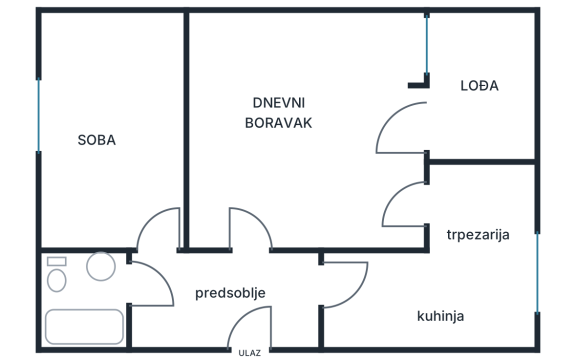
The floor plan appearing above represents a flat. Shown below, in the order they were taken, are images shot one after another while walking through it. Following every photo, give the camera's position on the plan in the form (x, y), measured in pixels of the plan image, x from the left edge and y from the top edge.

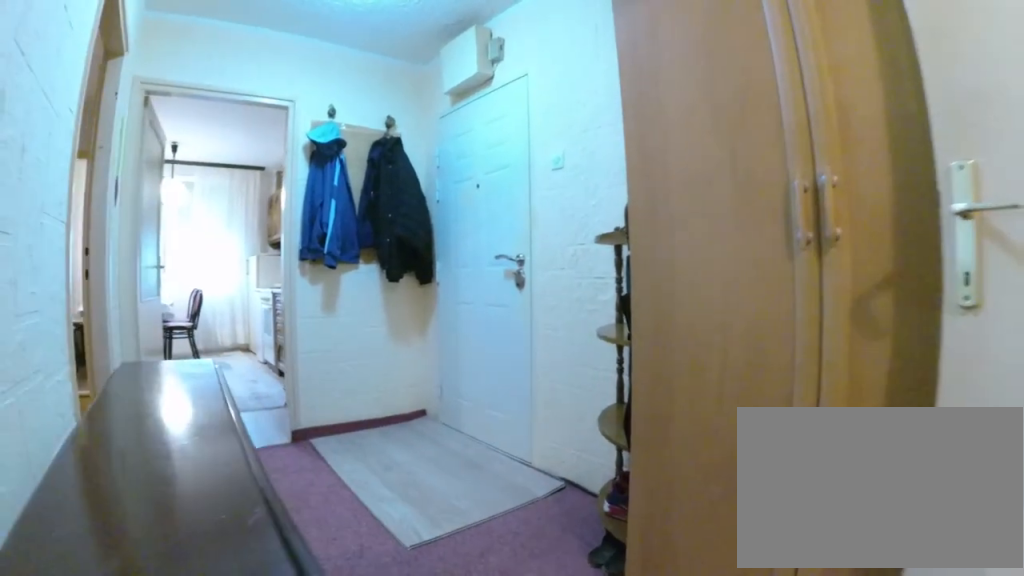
(161, 257)
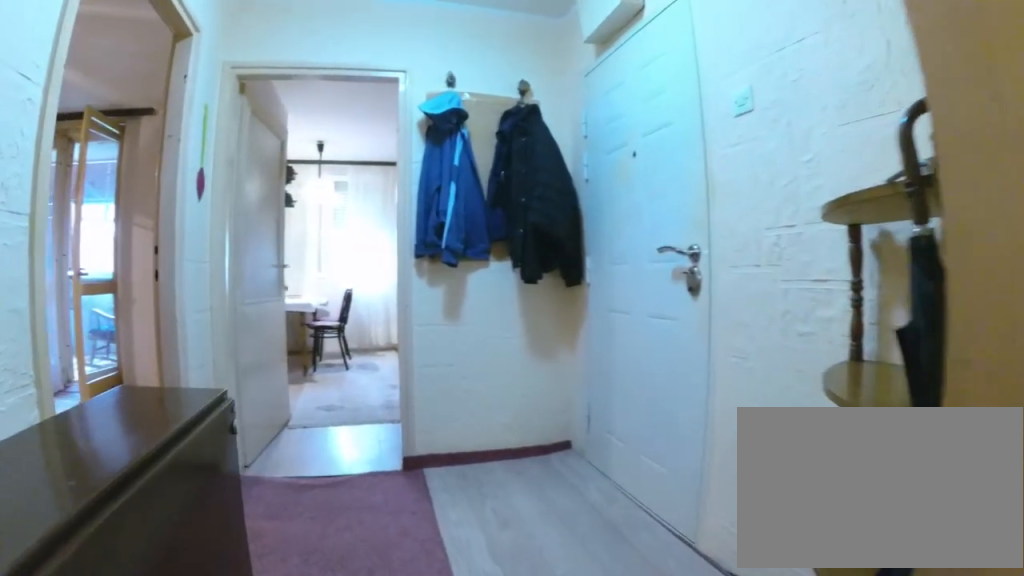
(184, 286)
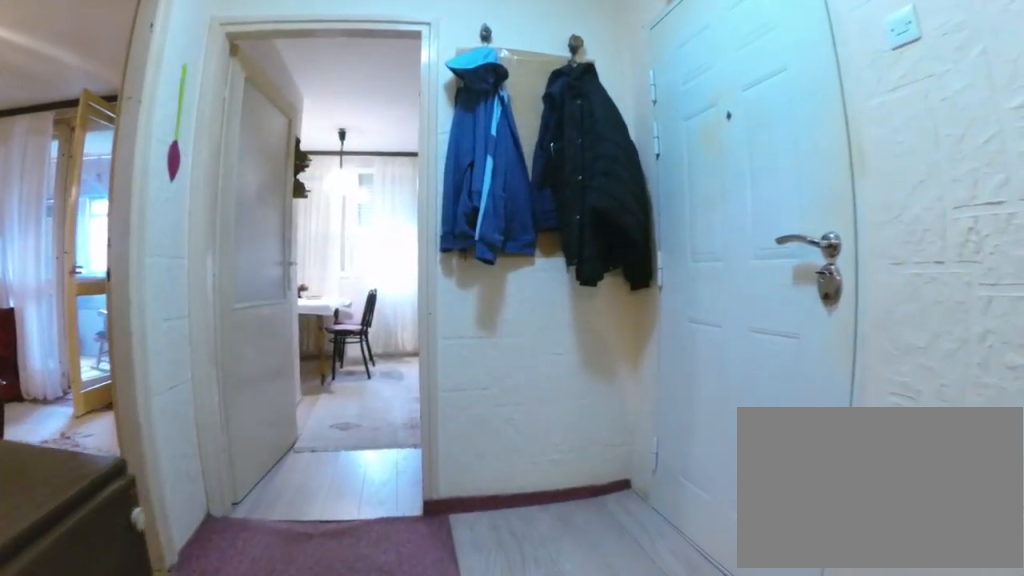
(199, 292)
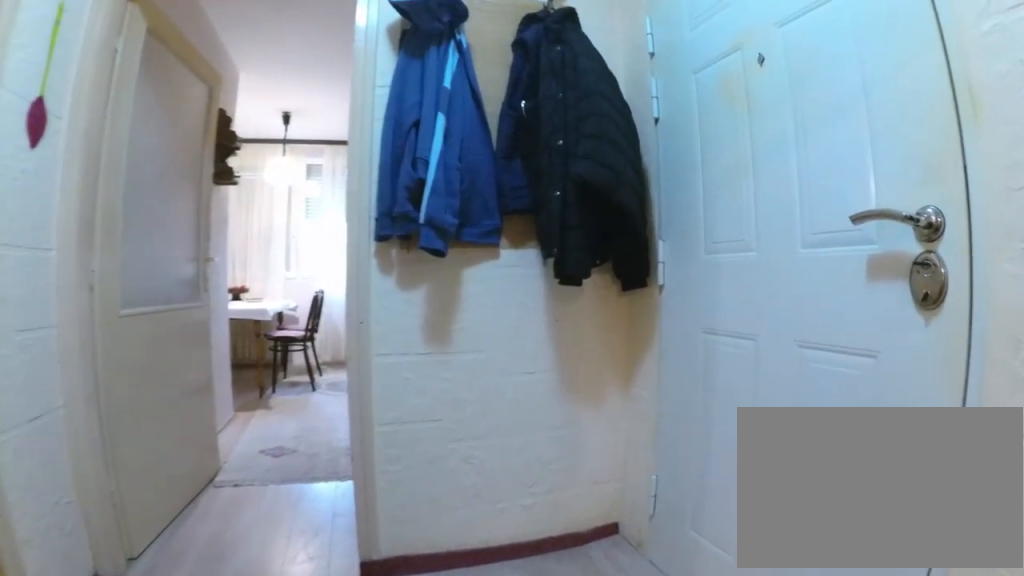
(214, 292)
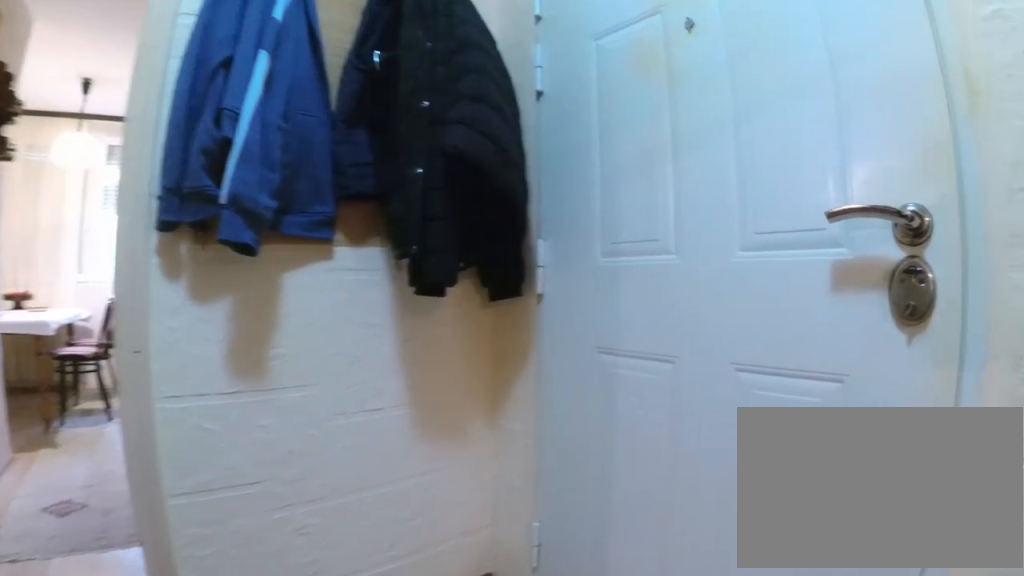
(219, 293)
